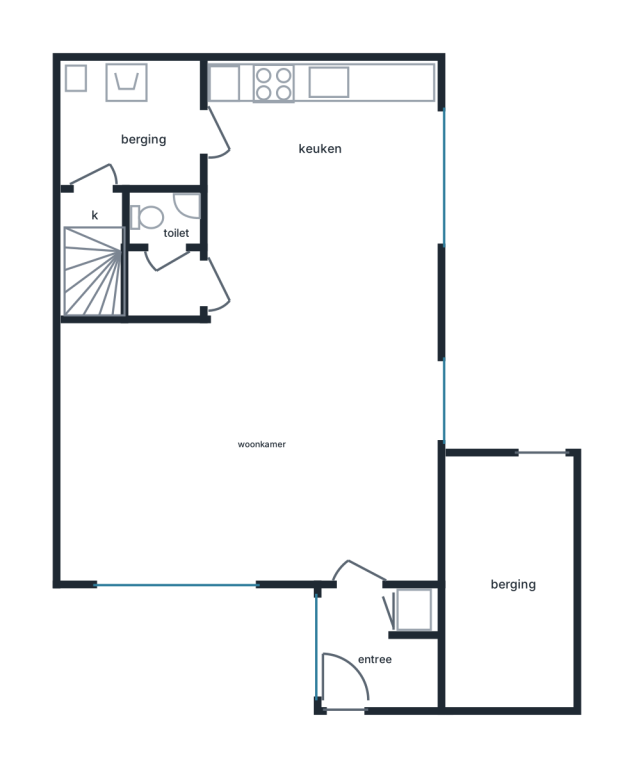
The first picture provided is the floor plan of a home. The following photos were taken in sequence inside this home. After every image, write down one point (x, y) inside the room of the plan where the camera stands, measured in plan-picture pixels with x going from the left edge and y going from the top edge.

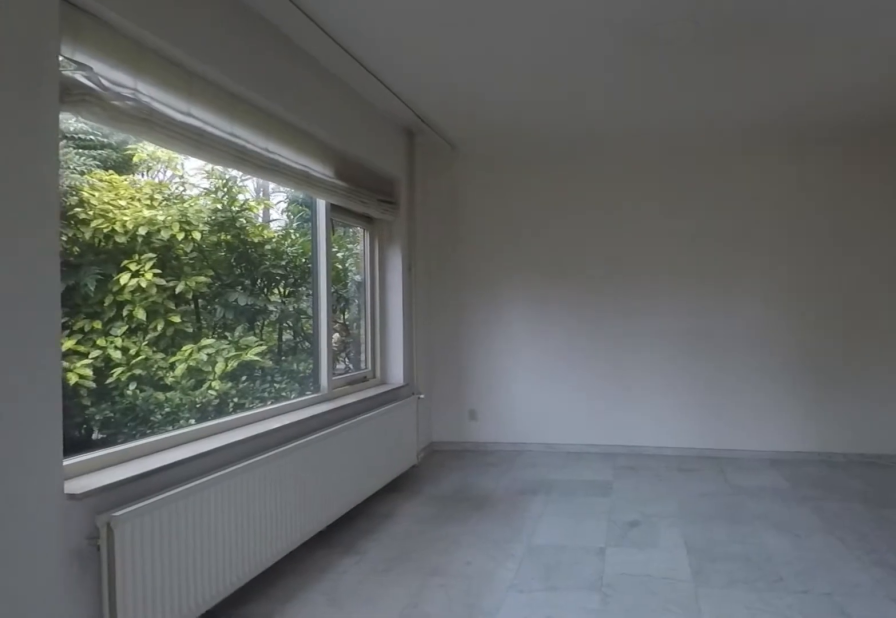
(195, 453)
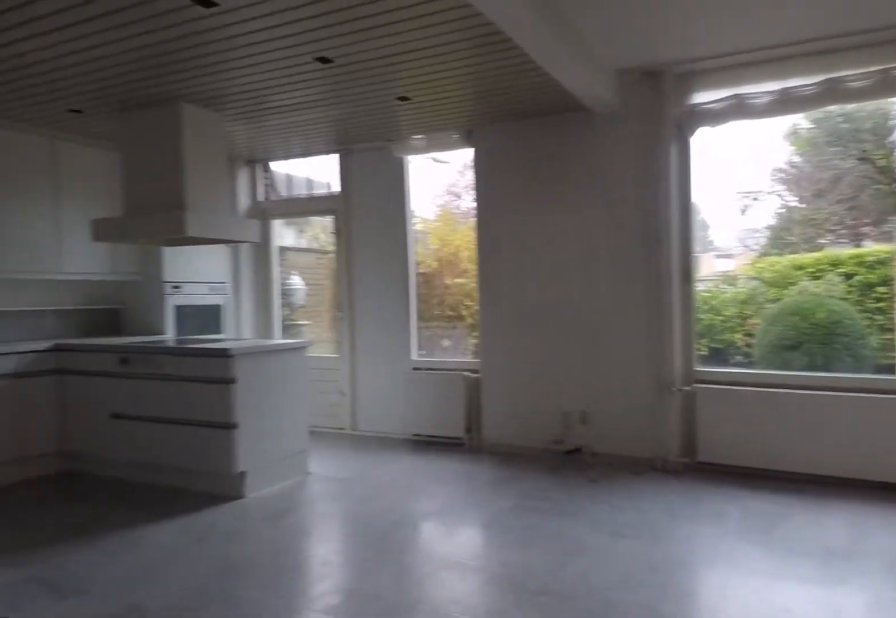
(195, 453)
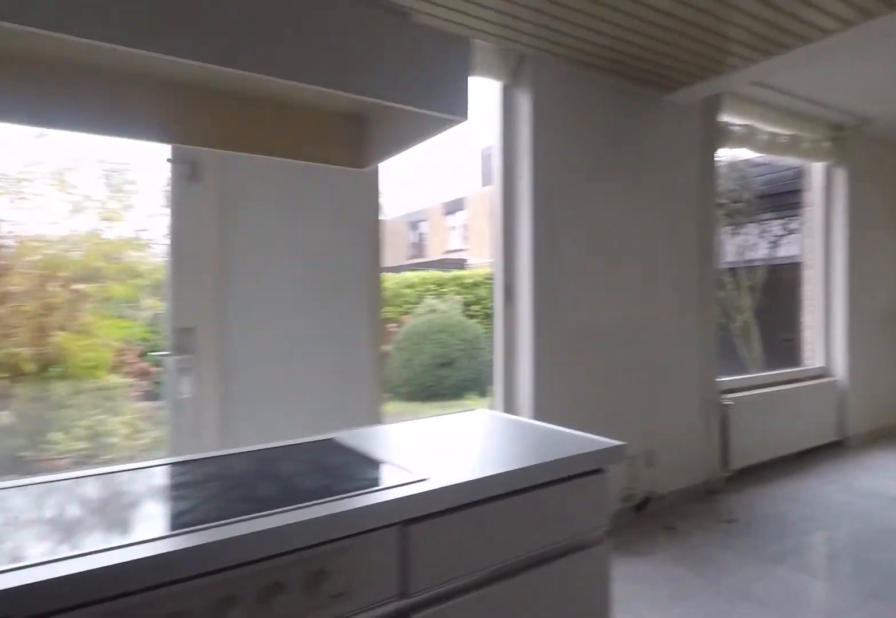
(320, 126)
